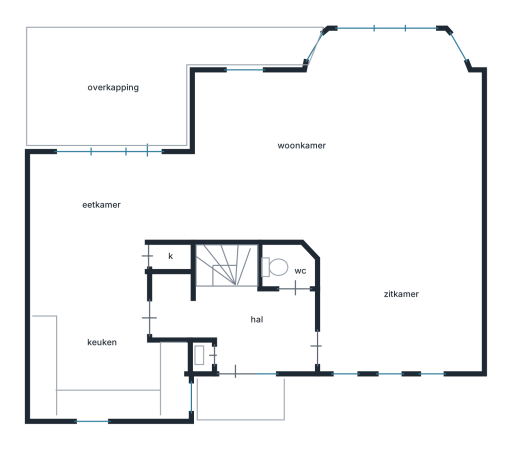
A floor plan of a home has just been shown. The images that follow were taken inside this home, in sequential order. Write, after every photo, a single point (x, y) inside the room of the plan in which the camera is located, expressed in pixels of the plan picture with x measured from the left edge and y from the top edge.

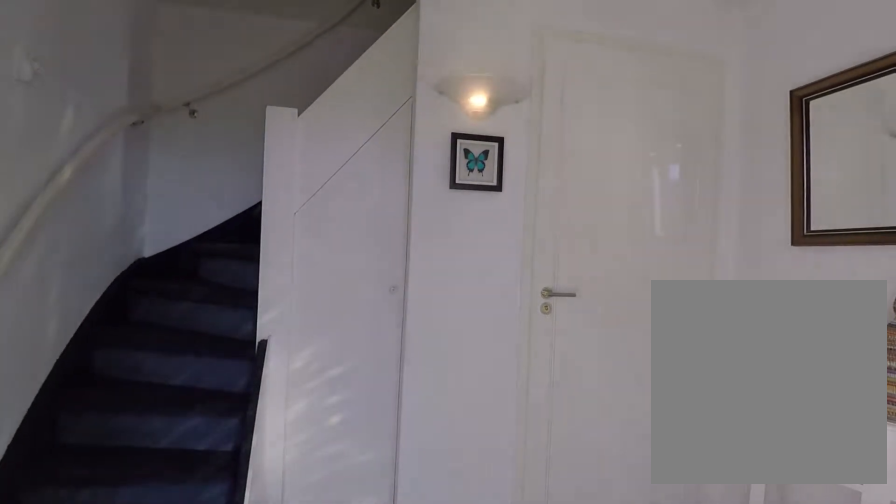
(238, 323)
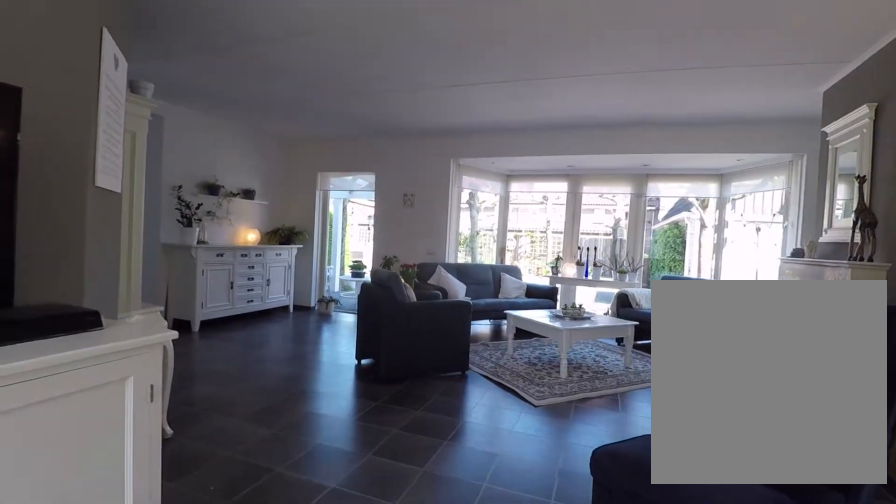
(340, 188)
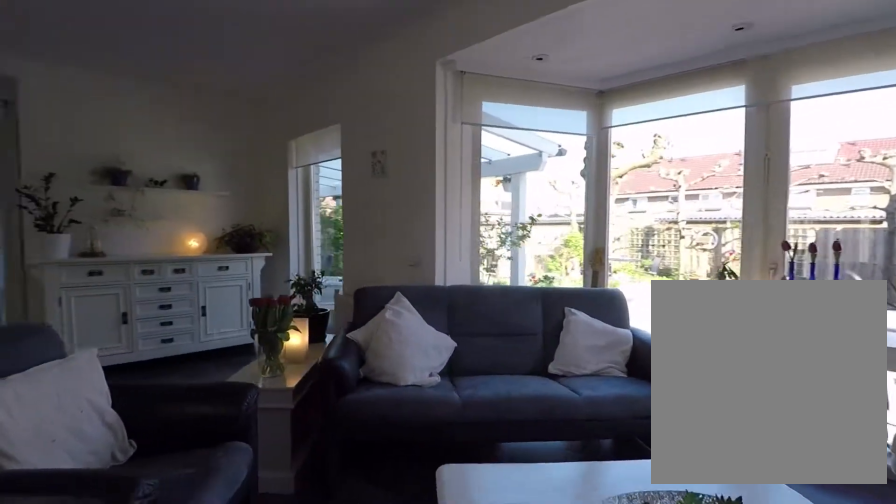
(340, 188)
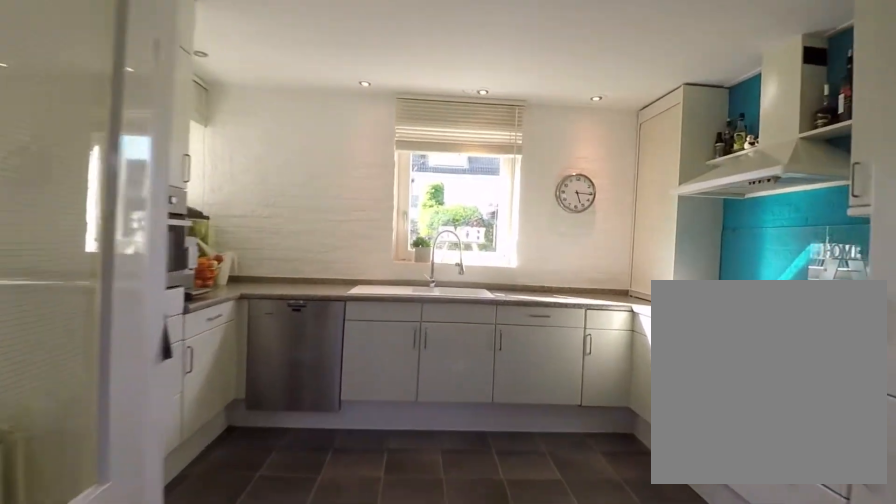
(110, 288)
